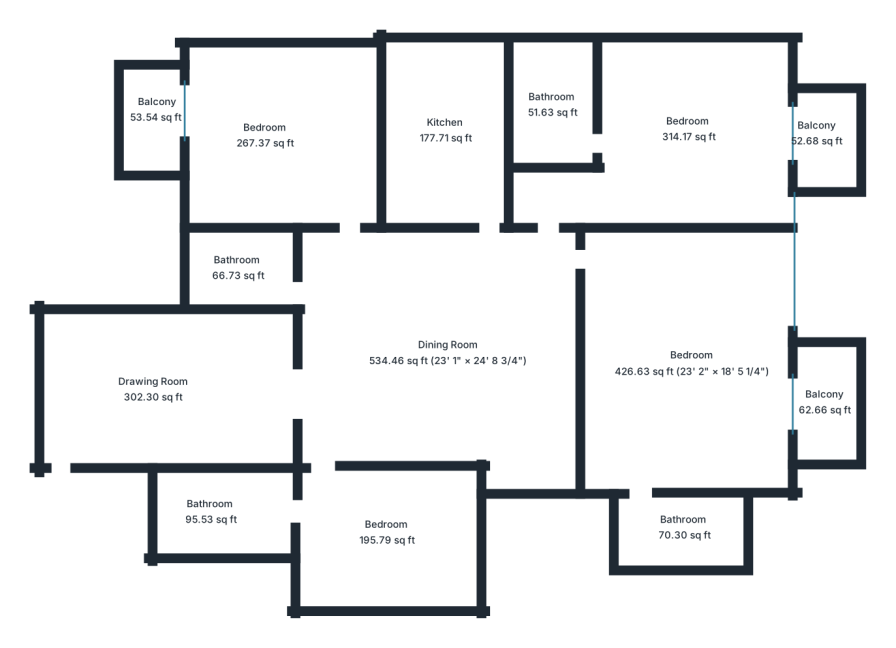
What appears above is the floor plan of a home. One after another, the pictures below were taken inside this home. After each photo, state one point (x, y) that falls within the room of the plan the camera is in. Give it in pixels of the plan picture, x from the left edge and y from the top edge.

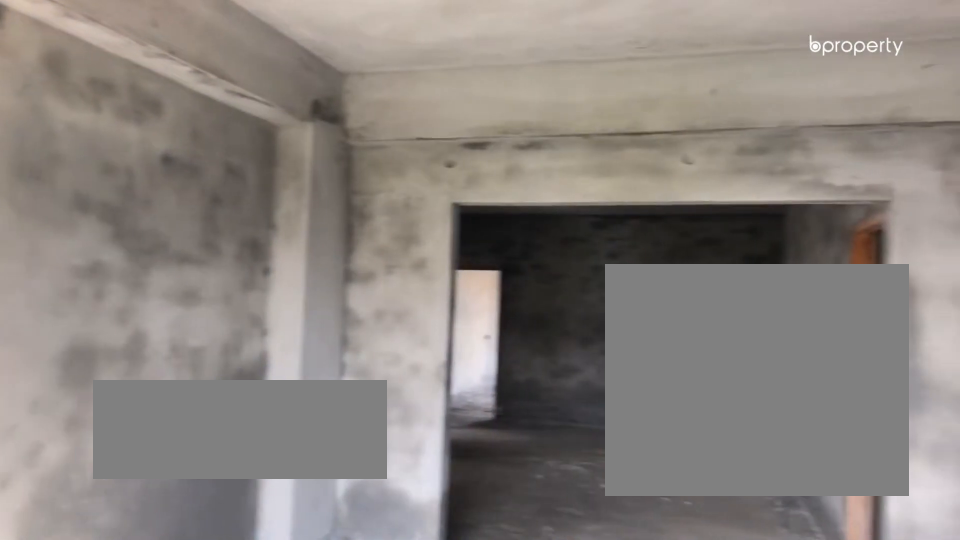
(151, 392)
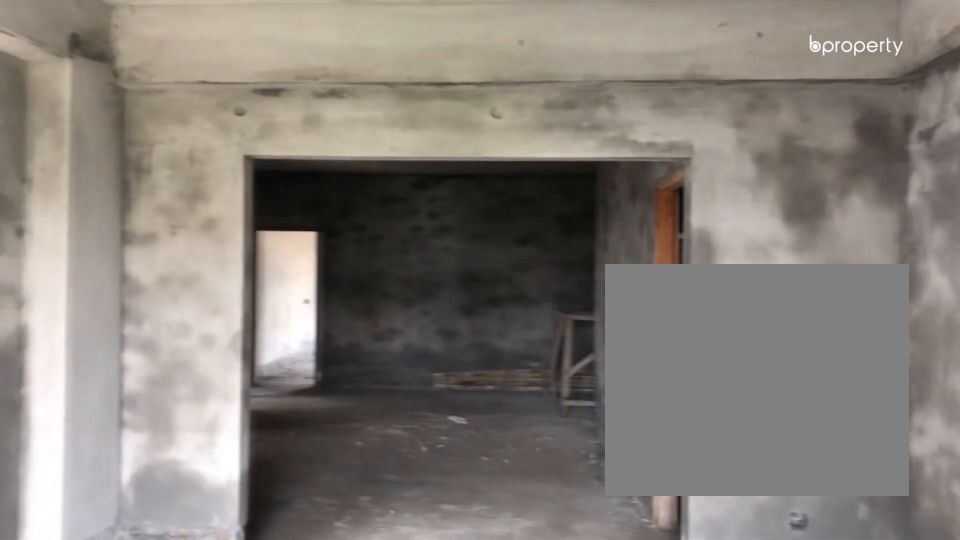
(151, 392)
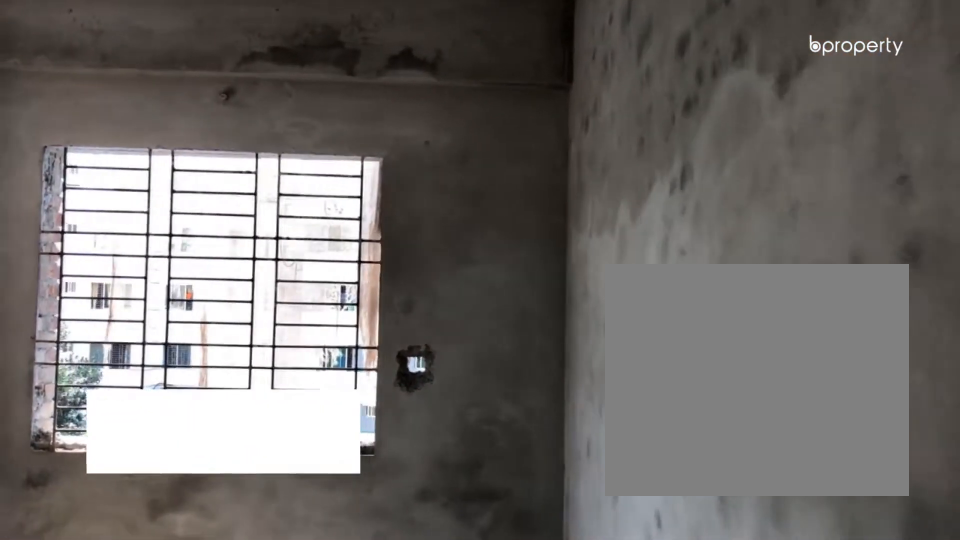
(264, 134)
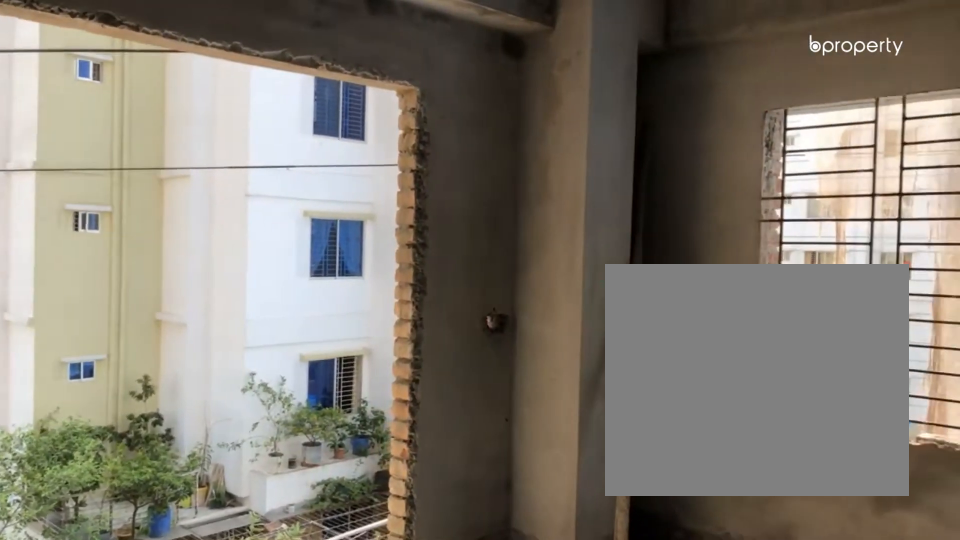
(264, 134)
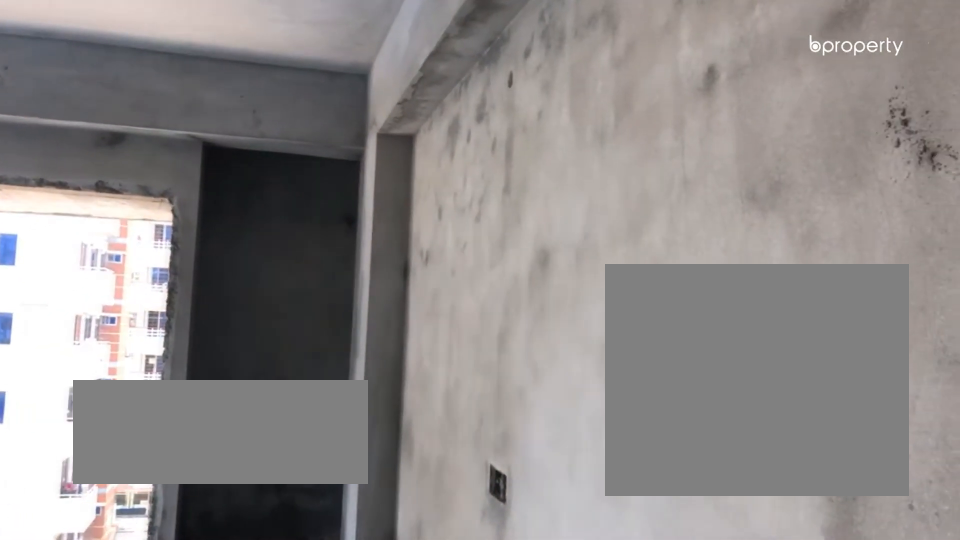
(687, 130)
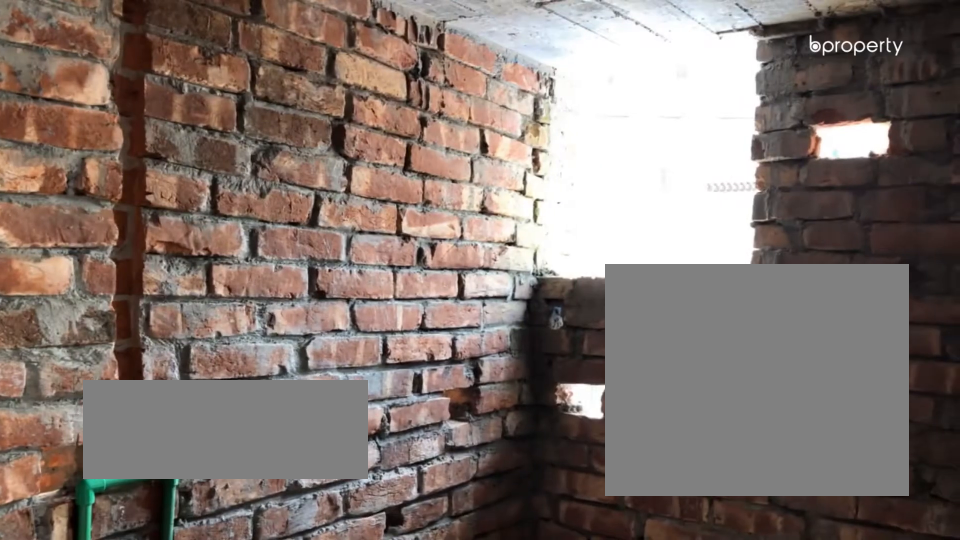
(554, 114)
